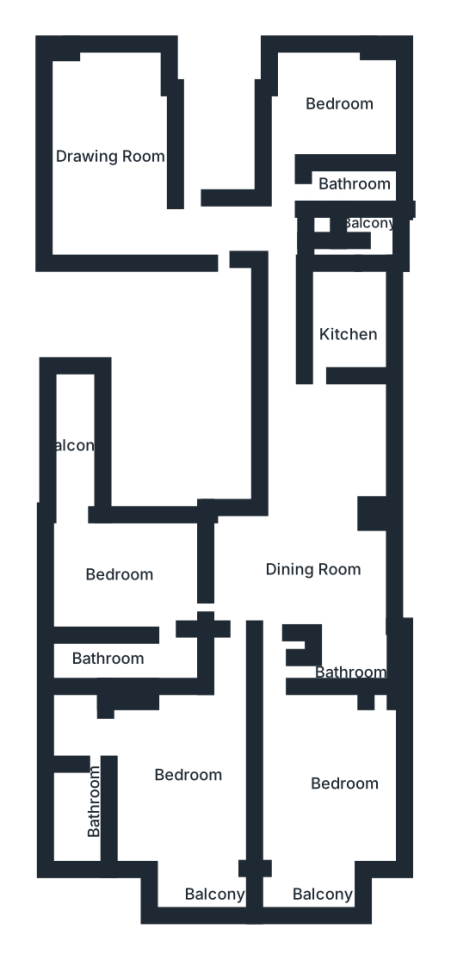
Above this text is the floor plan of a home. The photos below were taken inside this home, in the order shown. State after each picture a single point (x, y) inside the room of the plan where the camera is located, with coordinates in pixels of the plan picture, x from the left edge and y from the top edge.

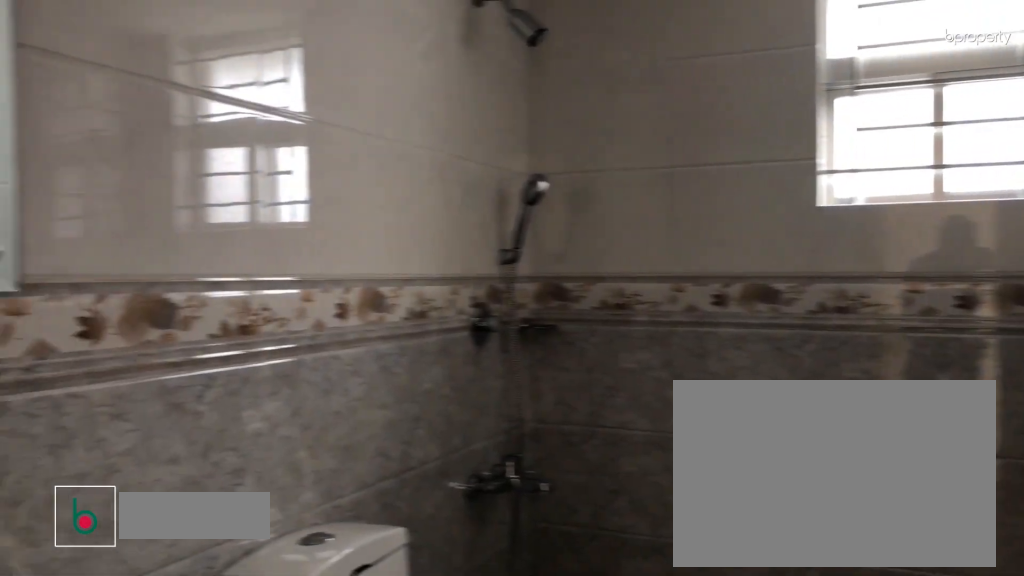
(337, 666)
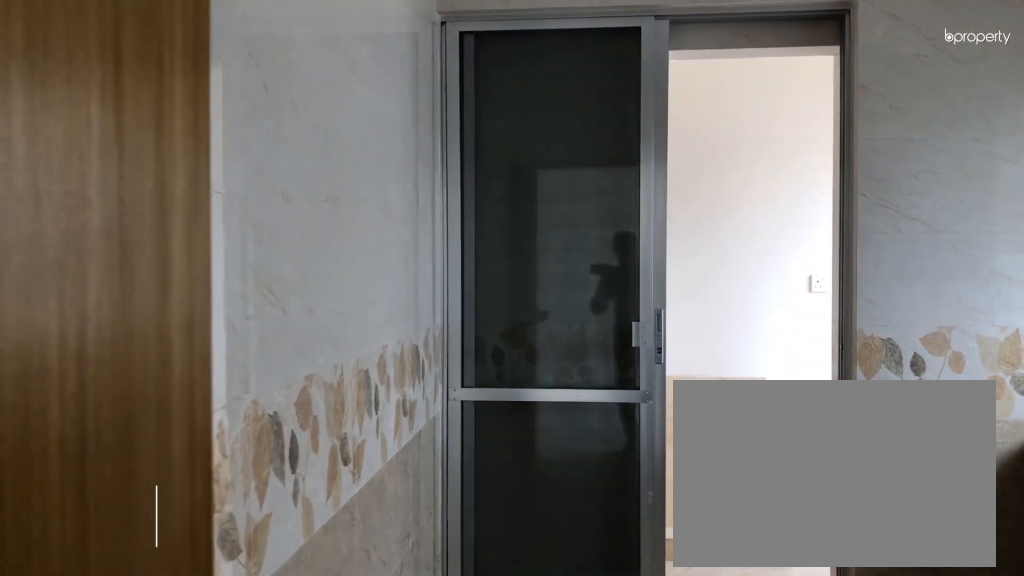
(342, 318)
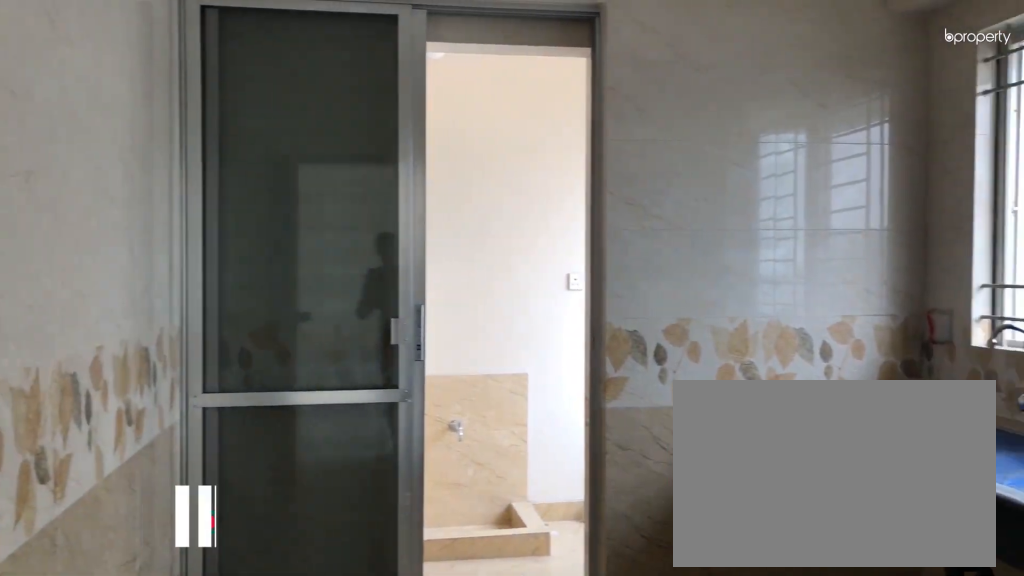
(342, 318)
